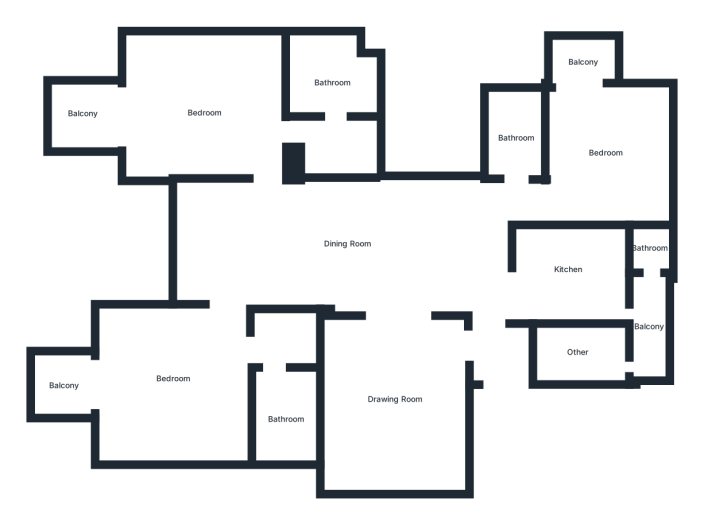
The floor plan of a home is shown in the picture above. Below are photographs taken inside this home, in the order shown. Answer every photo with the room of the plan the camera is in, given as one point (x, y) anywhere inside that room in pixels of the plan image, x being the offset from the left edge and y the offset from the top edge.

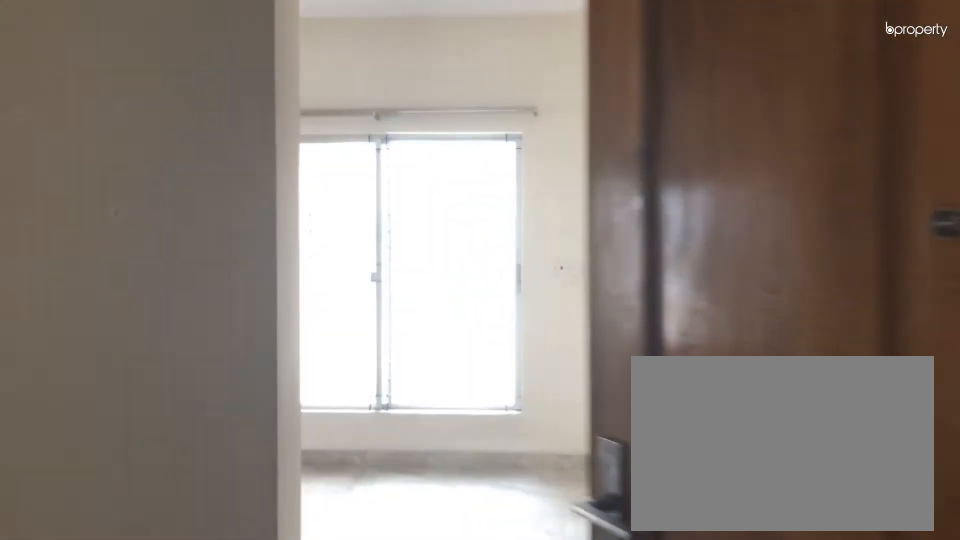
(482, 285)
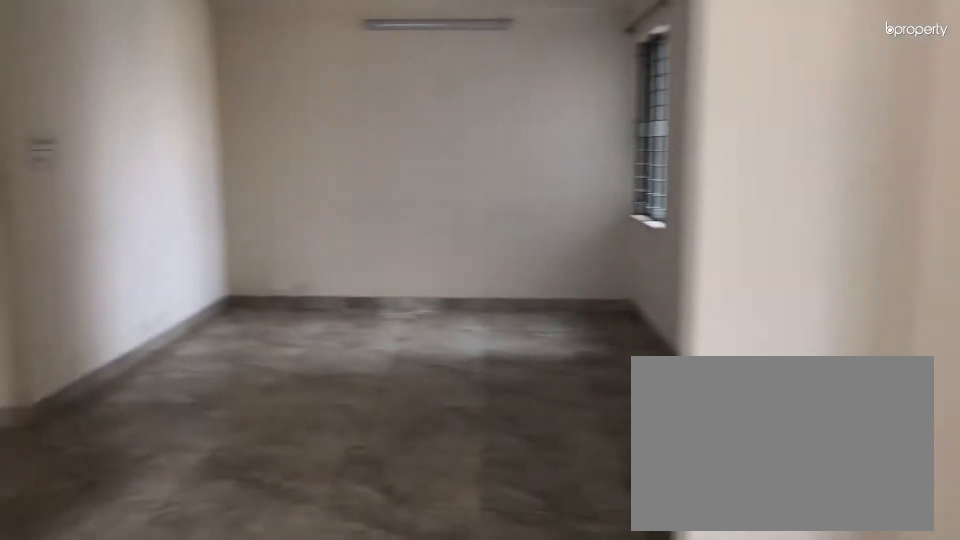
(347, 244)
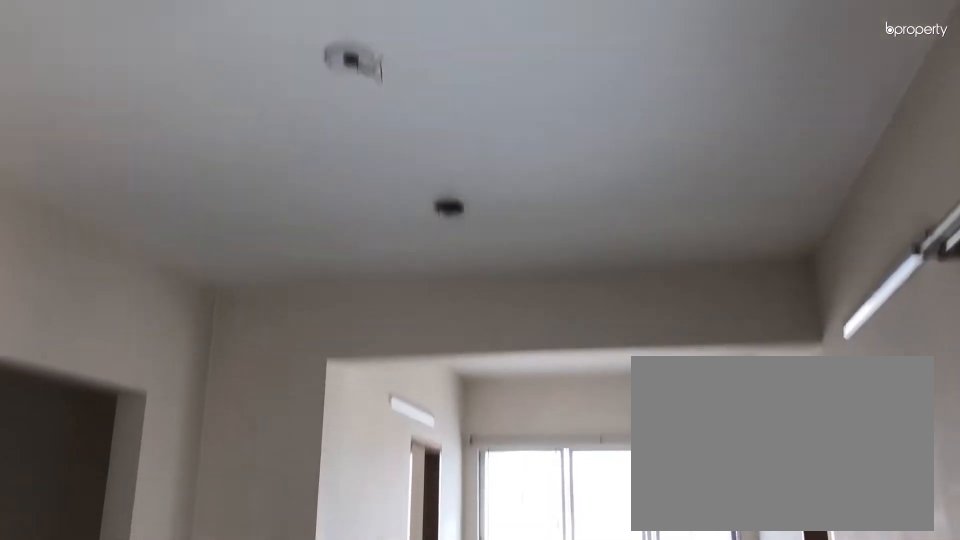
(346, 245)
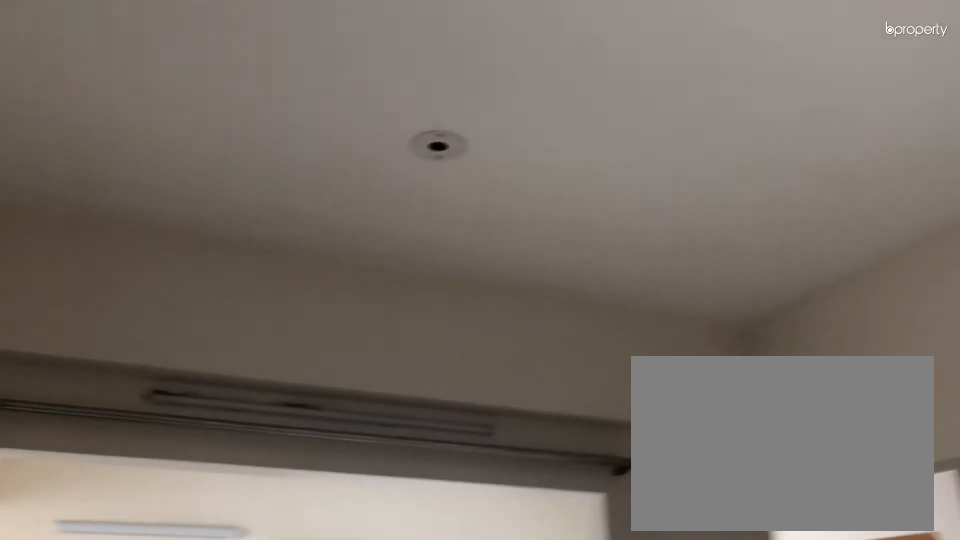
(393, 401)
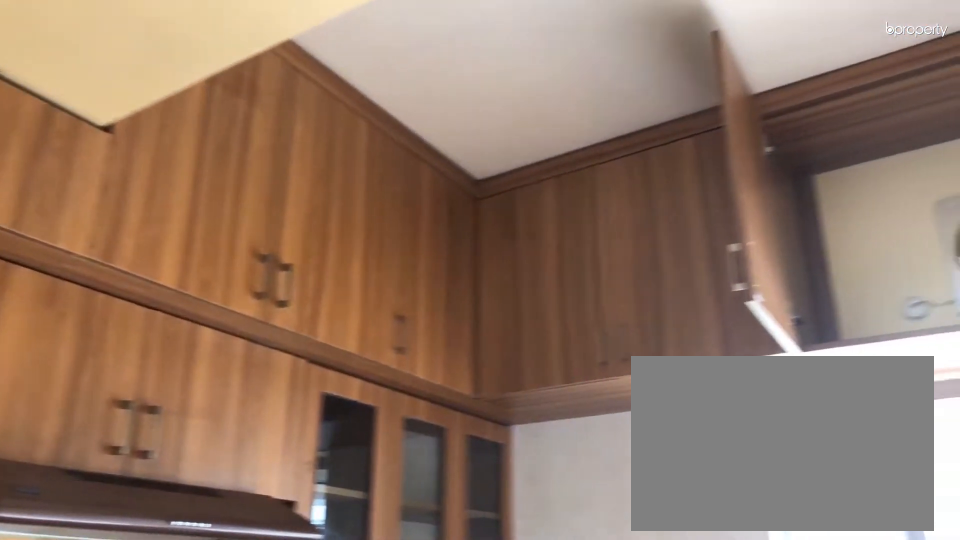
(567, 269)
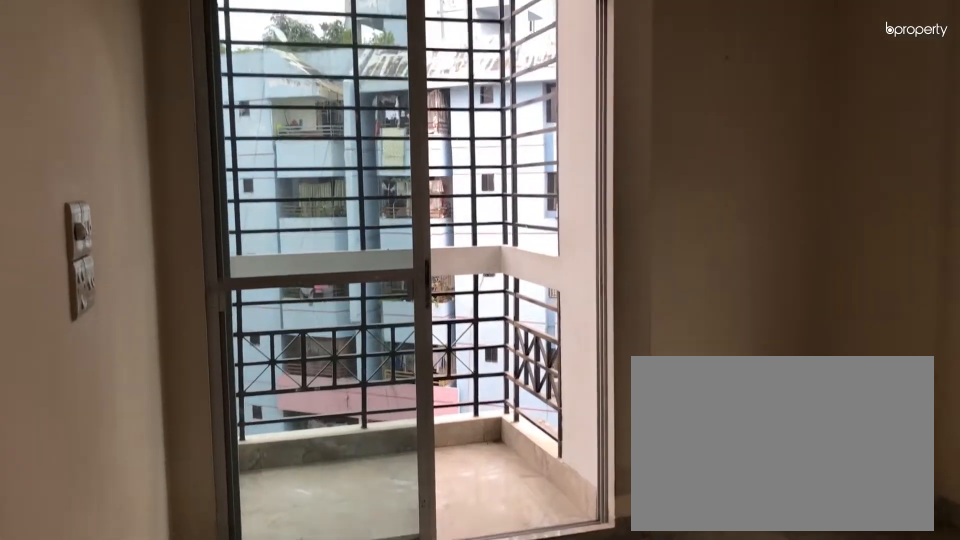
(605, 151)
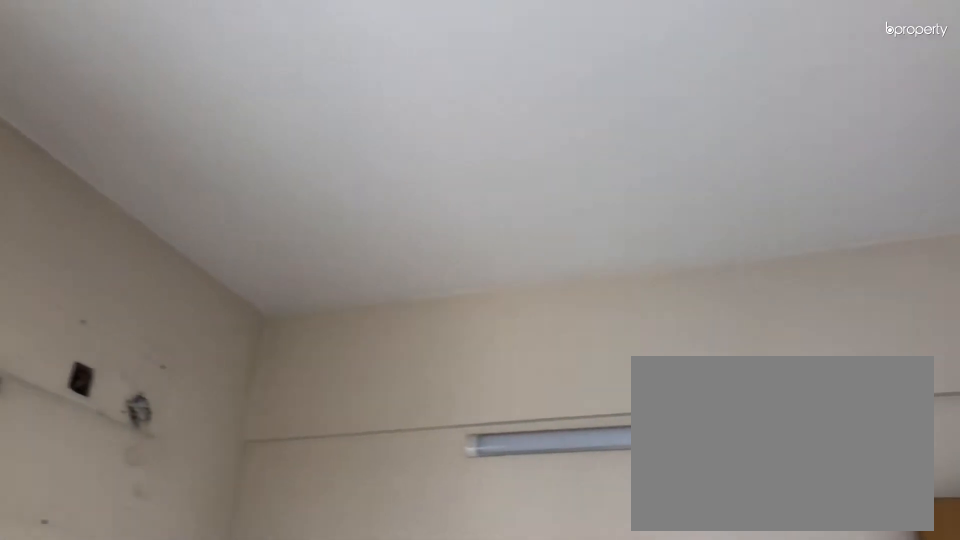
(605, 151)
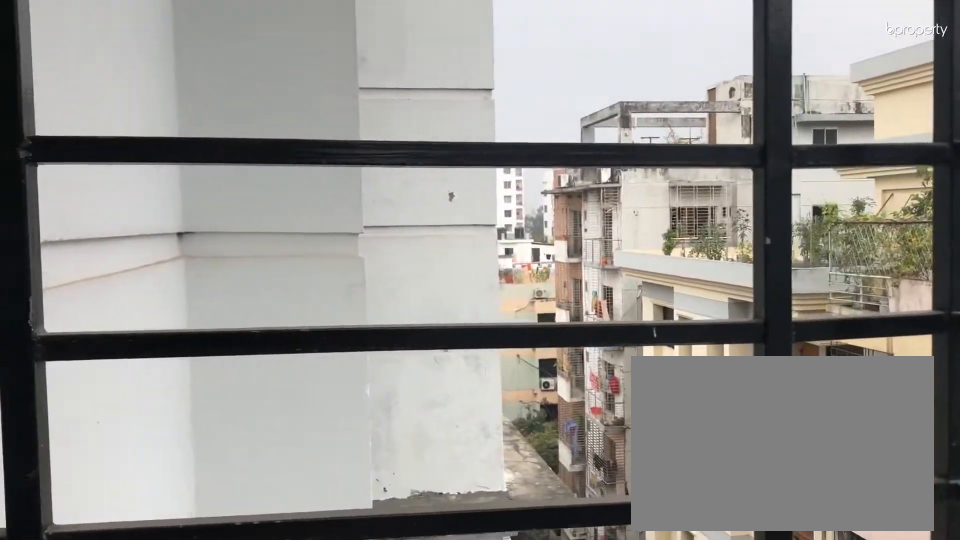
(582, 61)
